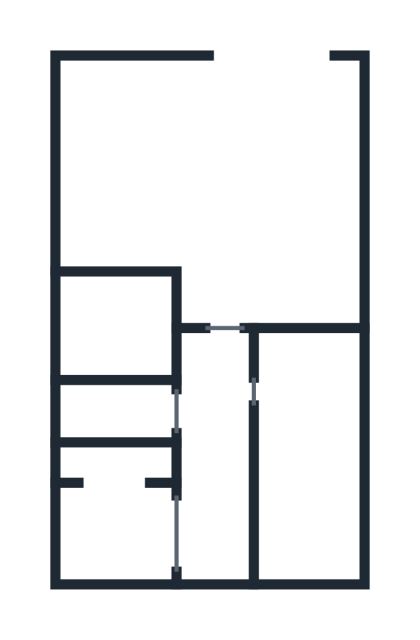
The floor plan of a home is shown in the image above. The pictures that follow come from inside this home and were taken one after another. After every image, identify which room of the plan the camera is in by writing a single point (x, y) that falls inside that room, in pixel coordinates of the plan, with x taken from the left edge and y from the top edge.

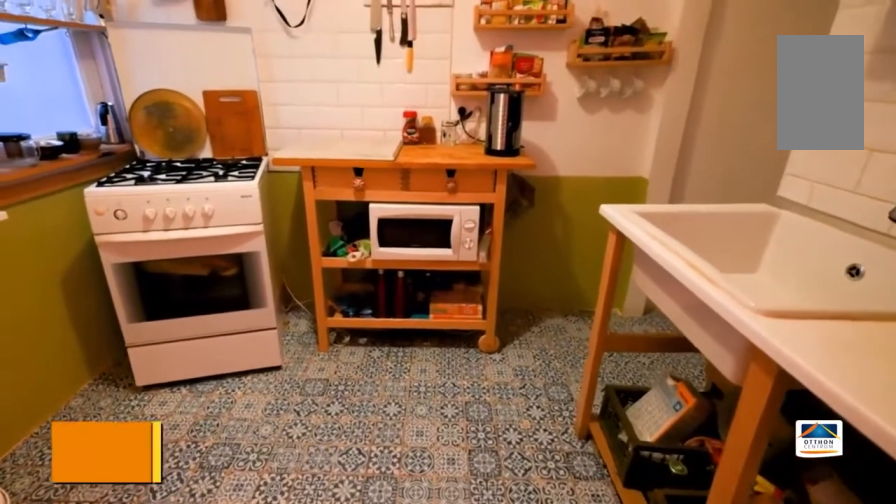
(124, 540)
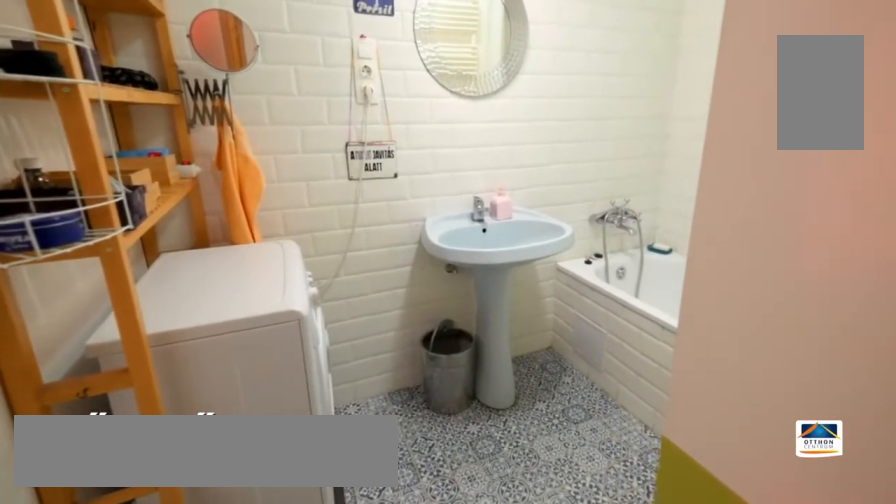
(115, 335)
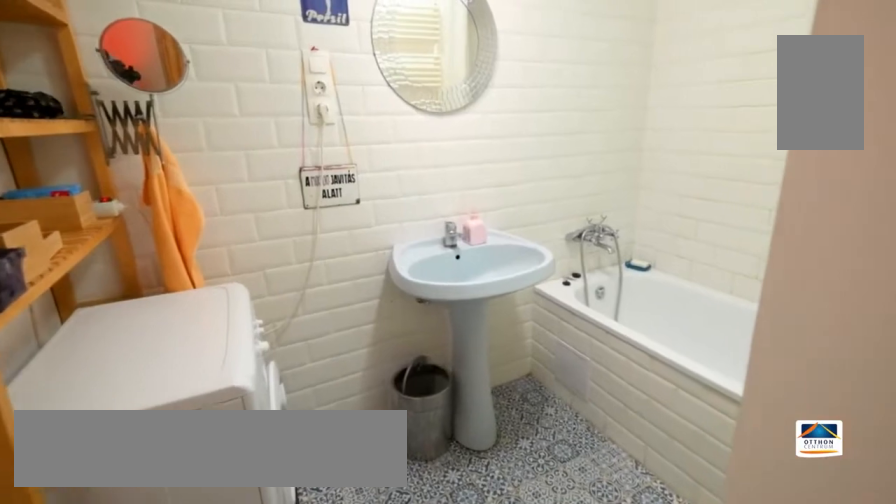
(108, 337)
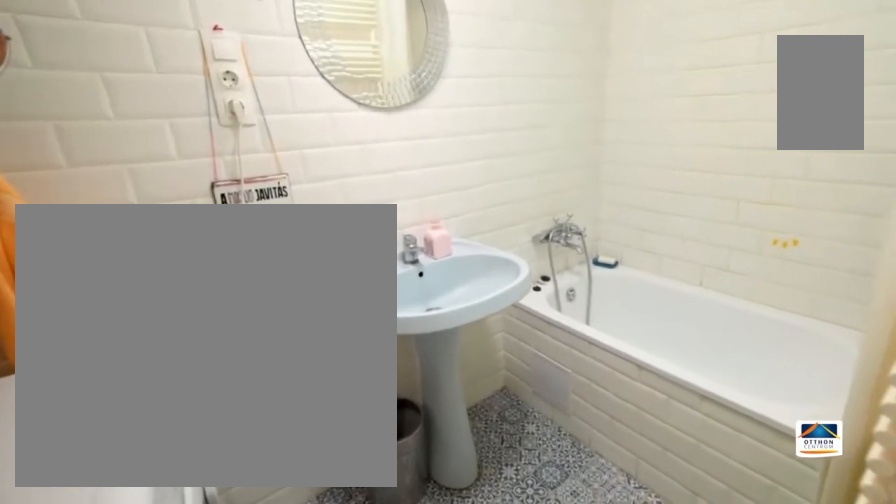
(110, 336)
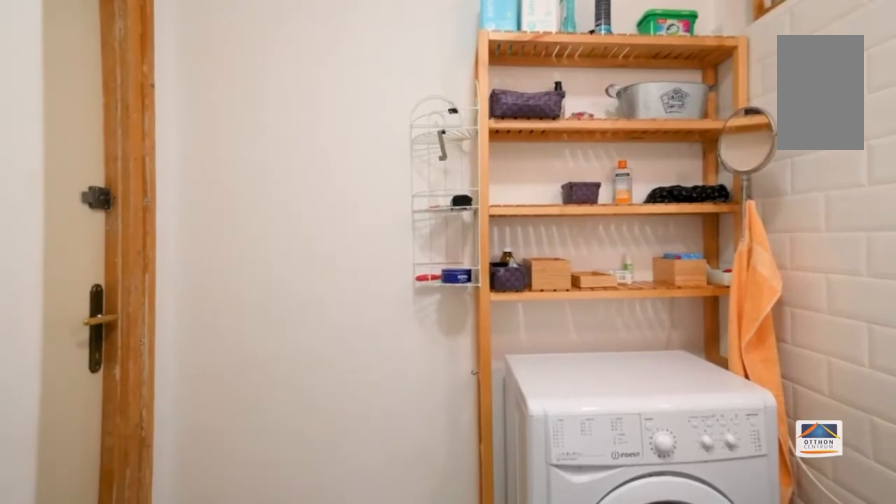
(109, 336)
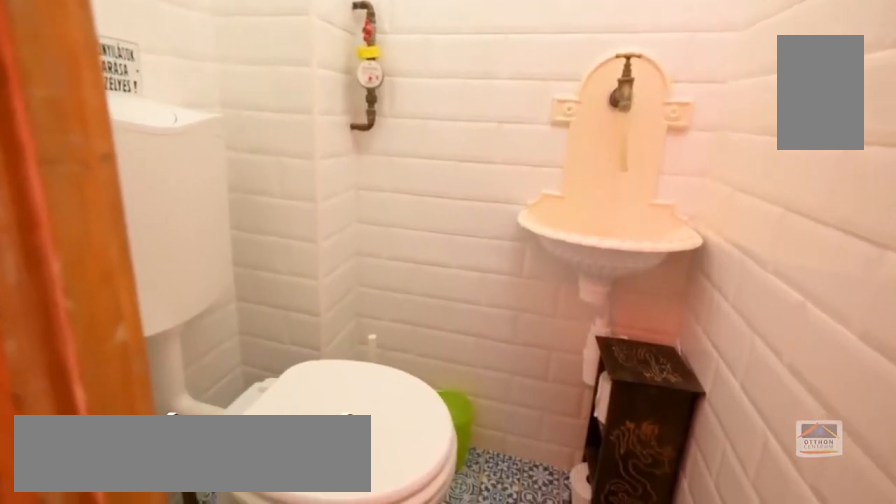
(116, 413)
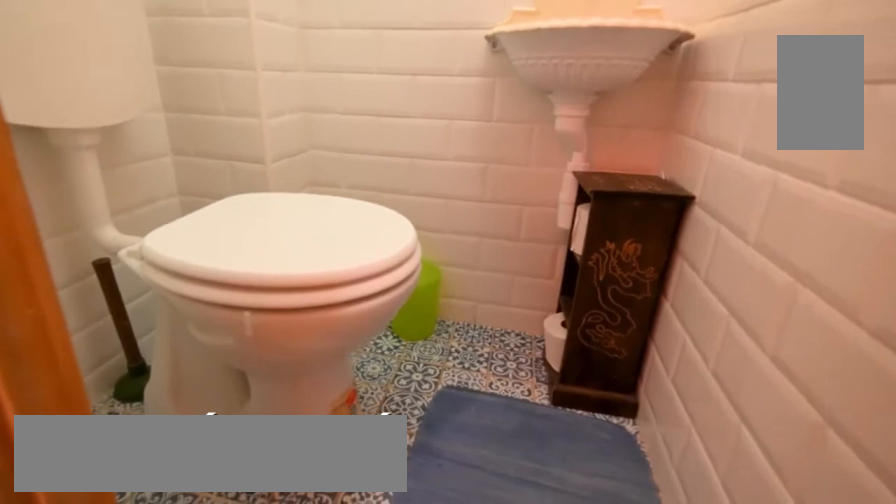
(116, 413)
